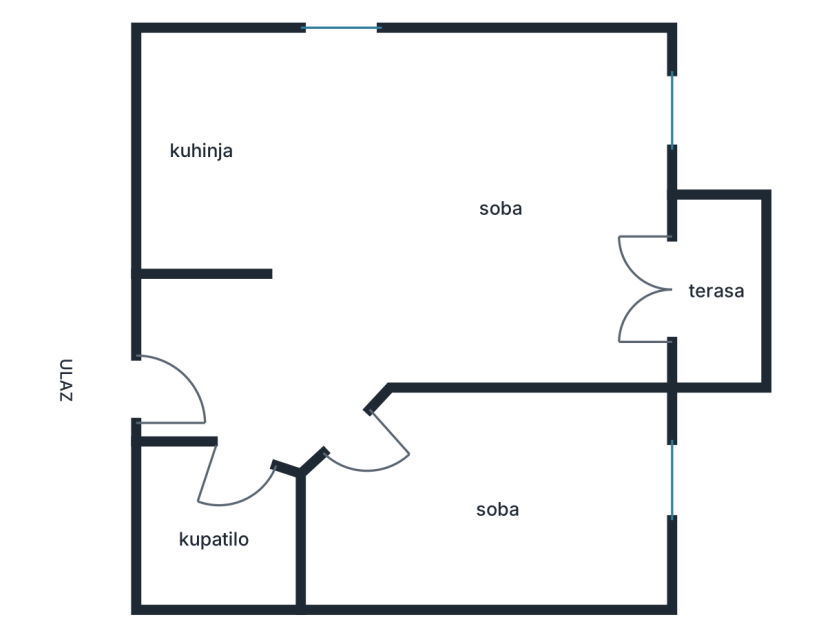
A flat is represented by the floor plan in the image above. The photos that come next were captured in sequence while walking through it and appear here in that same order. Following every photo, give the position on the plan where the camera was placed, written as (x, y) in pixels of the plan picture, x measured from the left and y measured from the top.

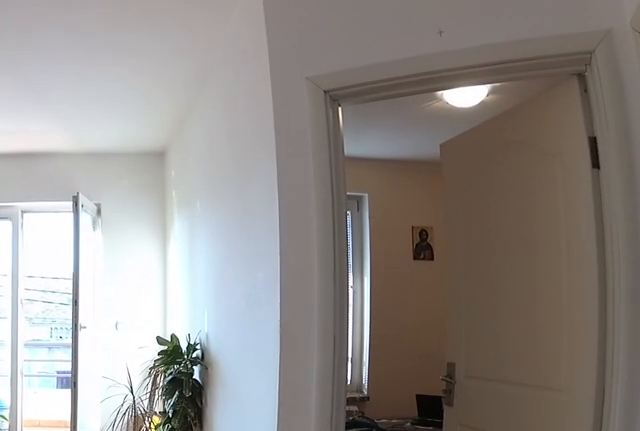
(202, 356)
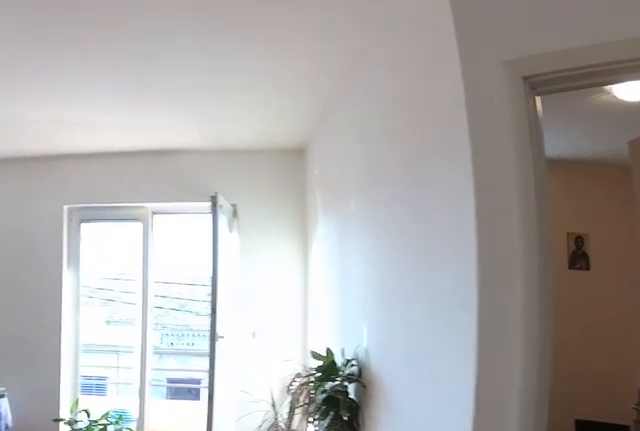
(202, 357)
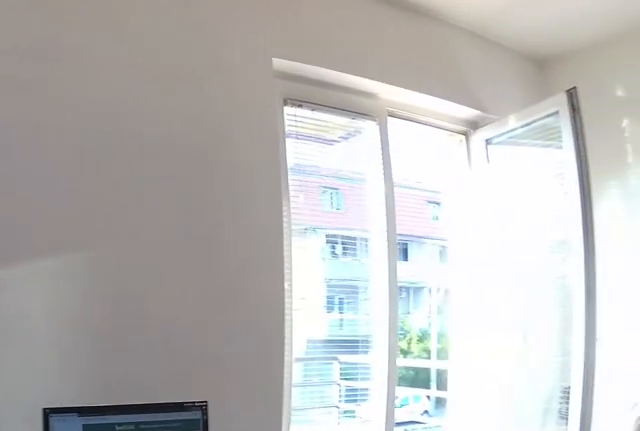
(536, 154)
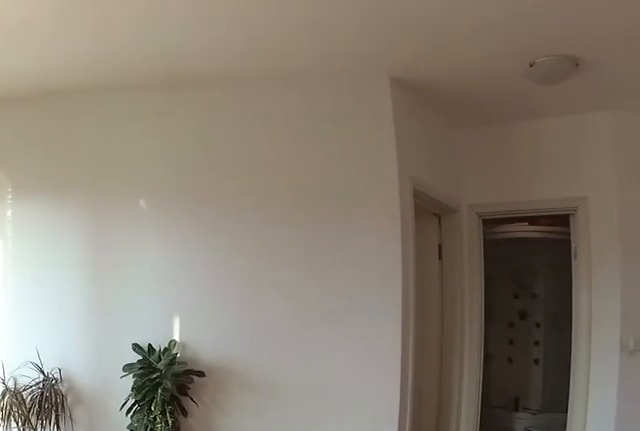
(546, 126)
